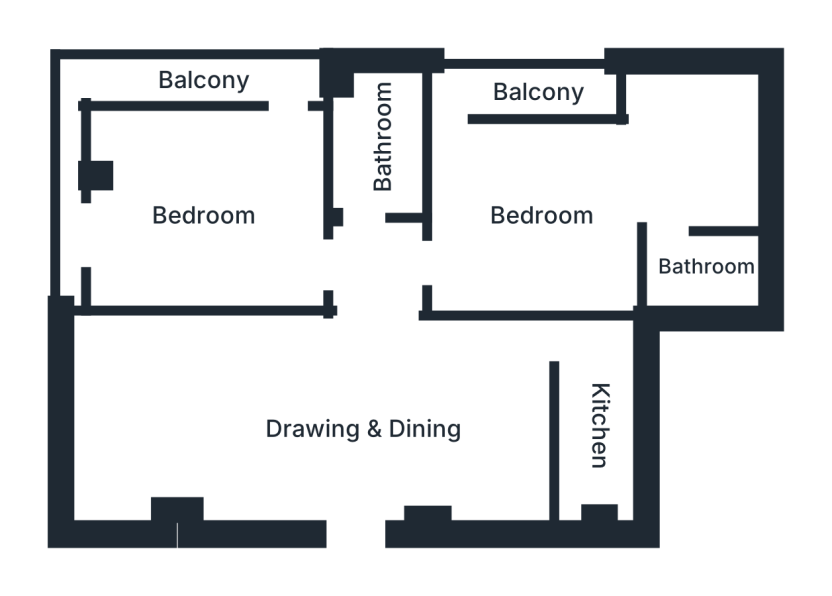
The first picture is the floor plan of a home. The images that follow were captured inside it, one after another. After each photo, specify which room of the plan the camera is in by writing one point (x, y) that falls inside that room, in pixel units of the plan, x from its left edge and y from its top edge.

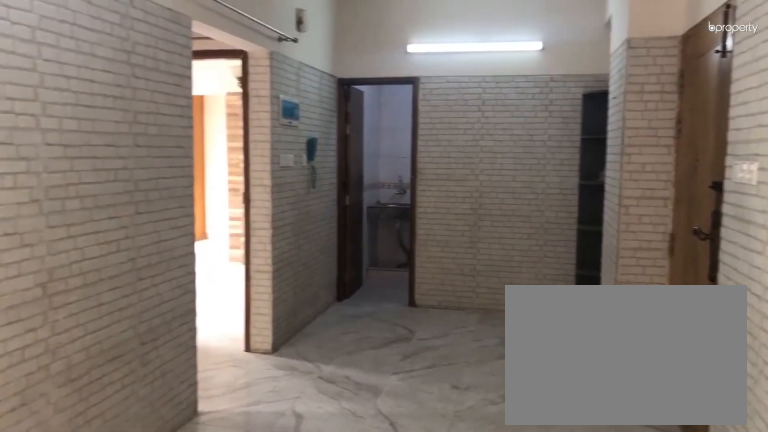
(364, 431)
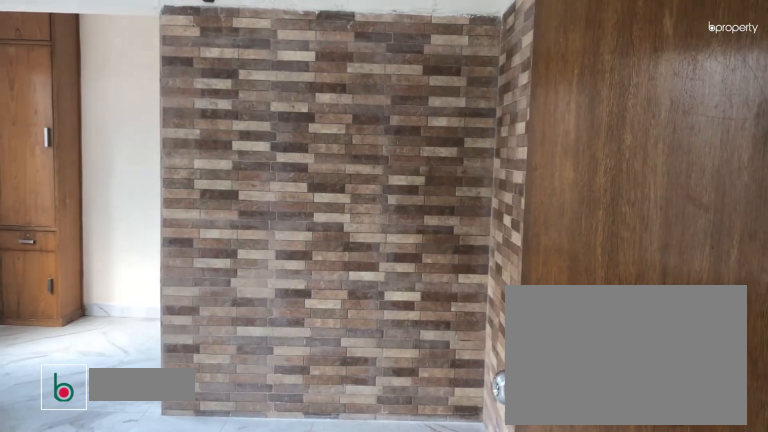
(538, 212)
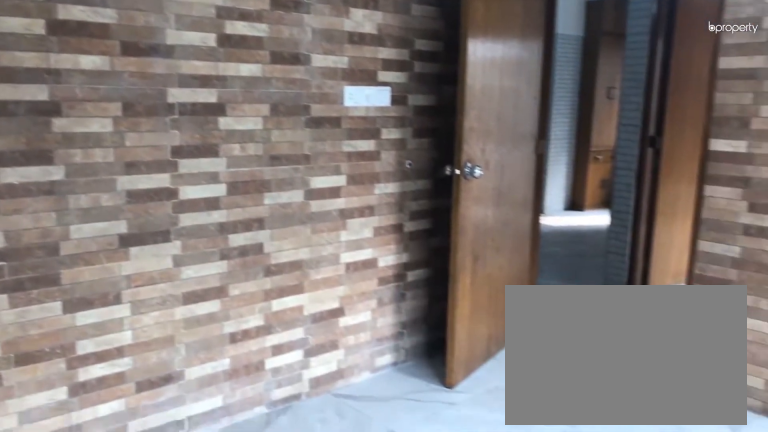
(539, 212)
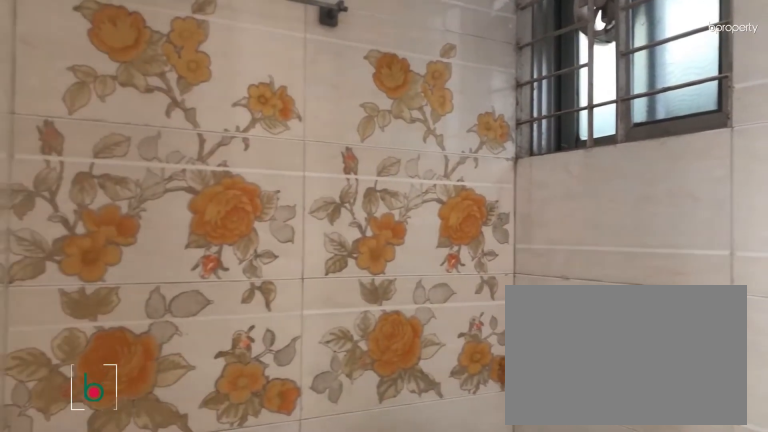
(707, 262)
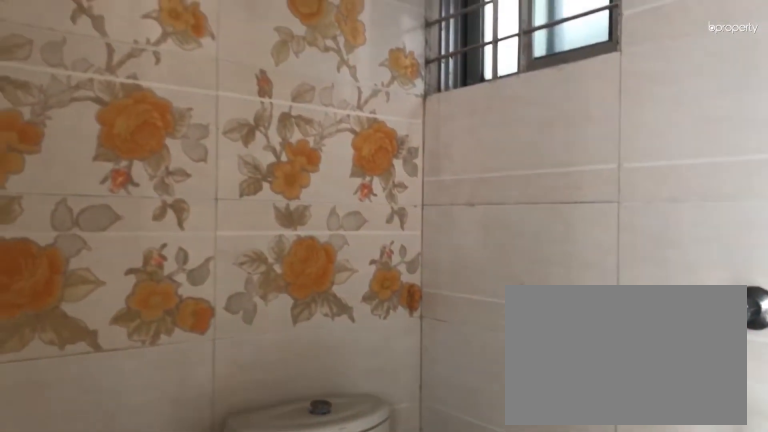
(707, 262)
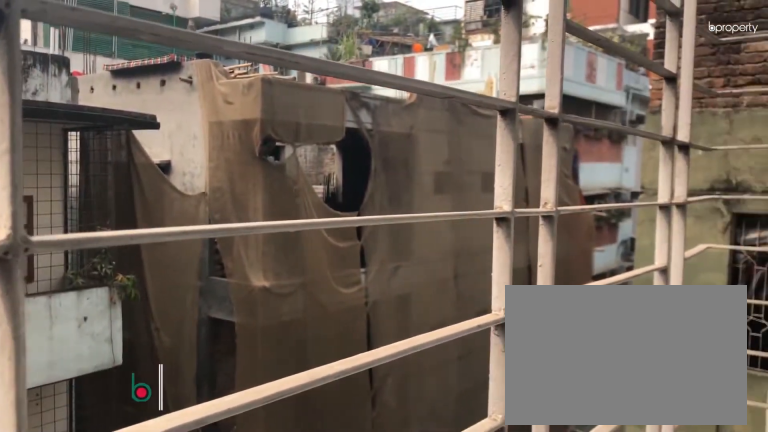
(537, 89)
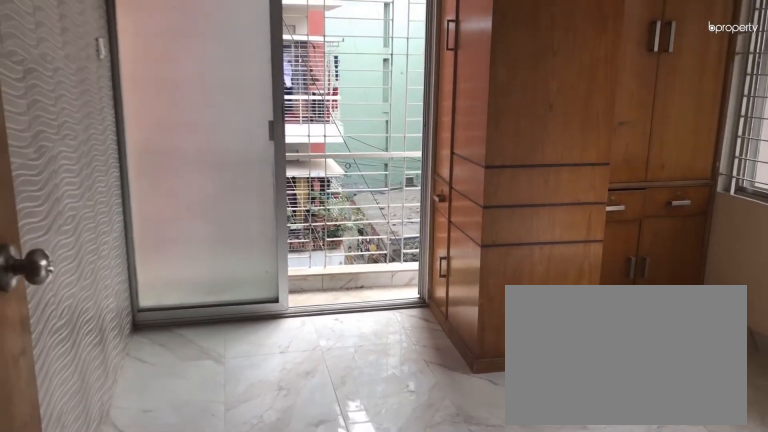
(203, 217)
